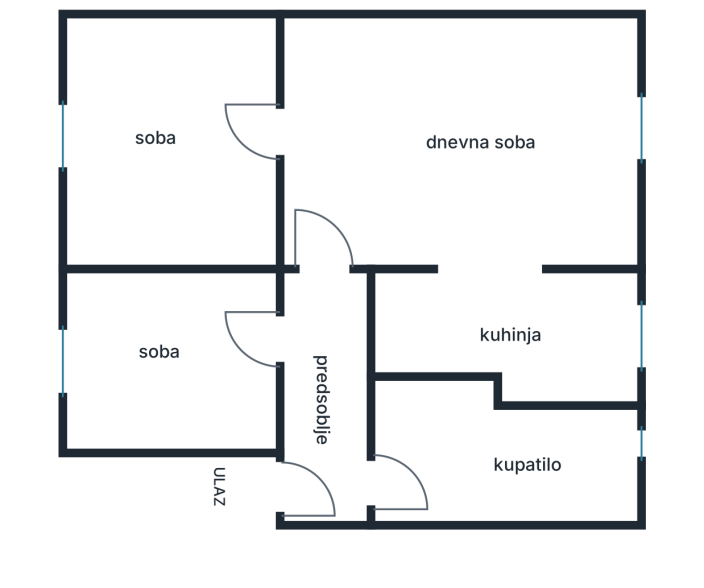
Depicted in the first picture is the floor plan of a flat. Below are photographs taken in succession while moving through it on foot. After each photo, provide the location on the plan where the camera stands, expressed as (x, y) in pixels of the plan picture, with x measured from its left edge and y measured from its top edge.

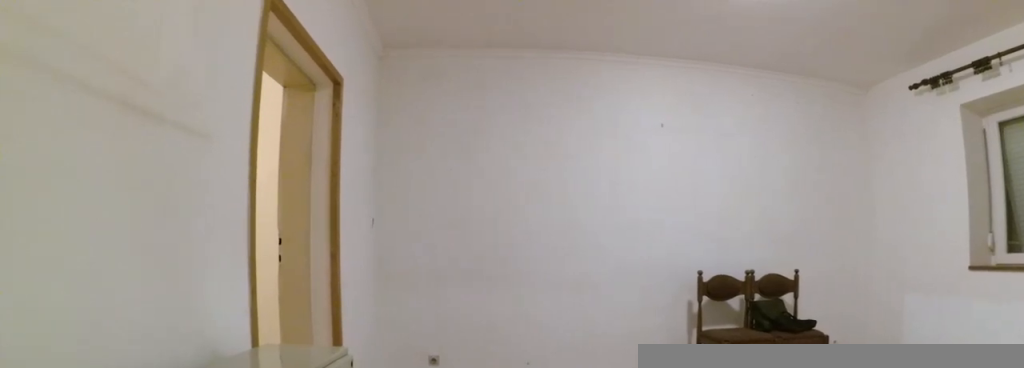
(329, 248)
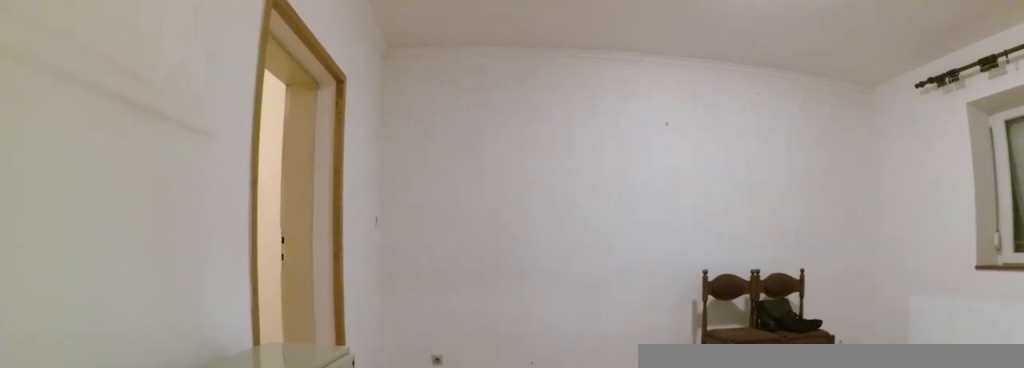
(329, 244)
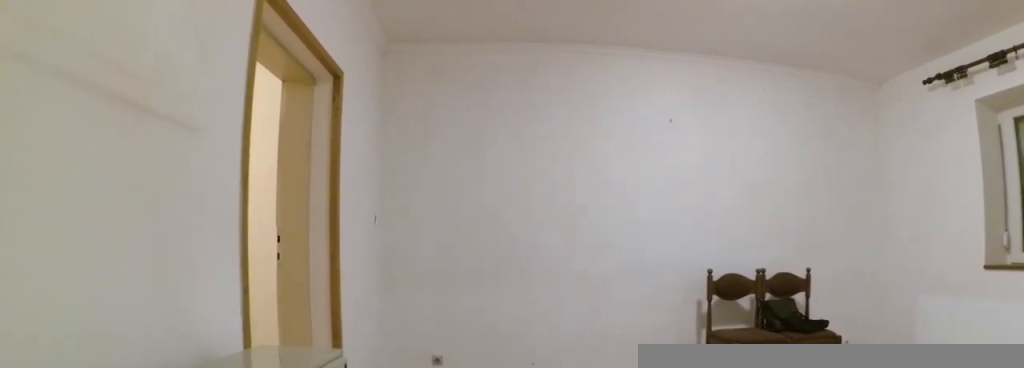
(329, 241)
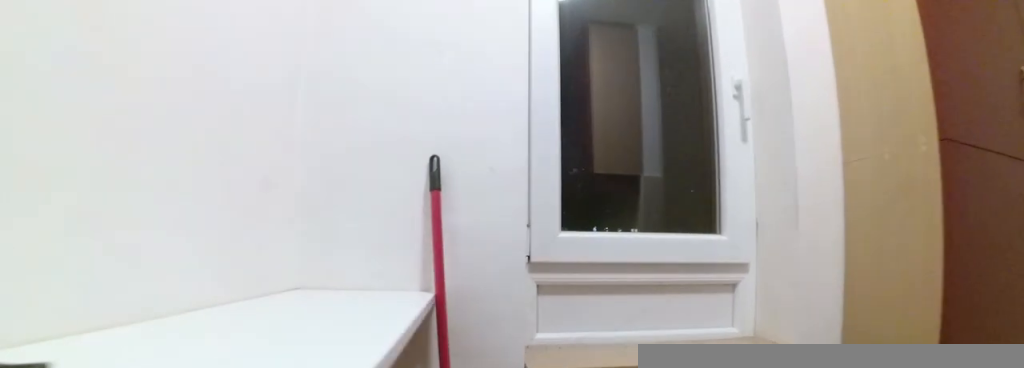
(536, 300)
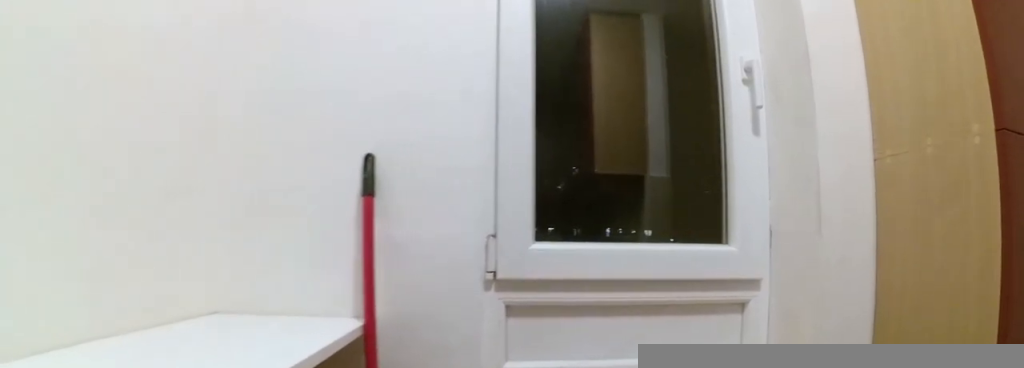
(562, 303)
